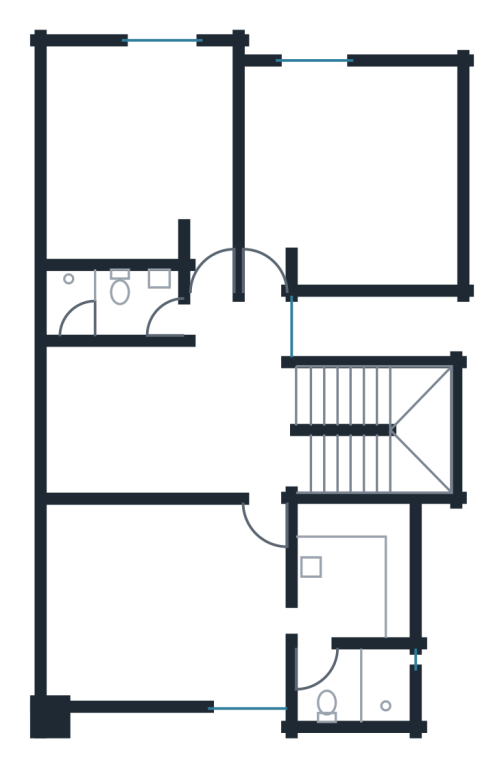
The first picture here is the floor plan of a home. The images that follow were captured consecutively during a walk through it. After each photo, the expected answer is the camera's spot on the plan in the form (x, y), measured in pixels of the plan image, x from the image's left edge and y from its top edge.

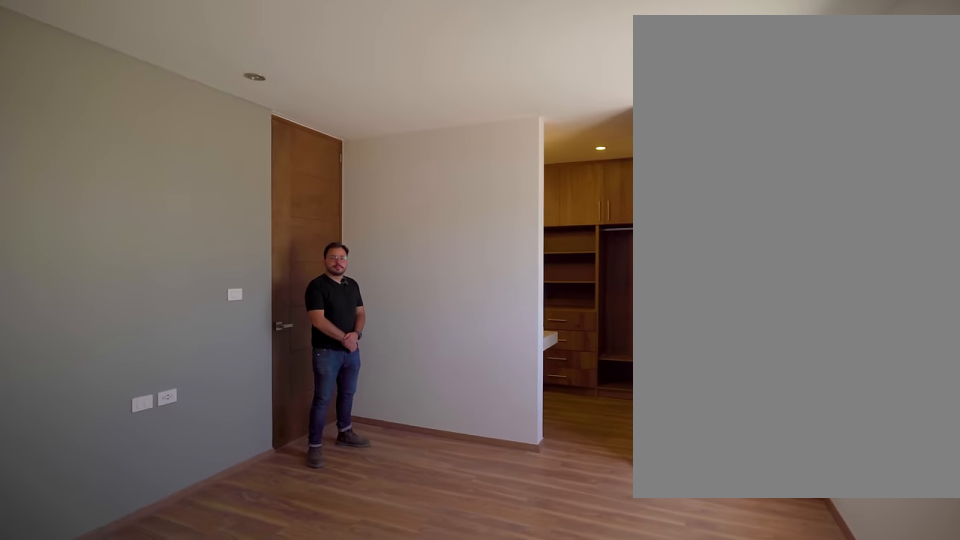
(71, 641)
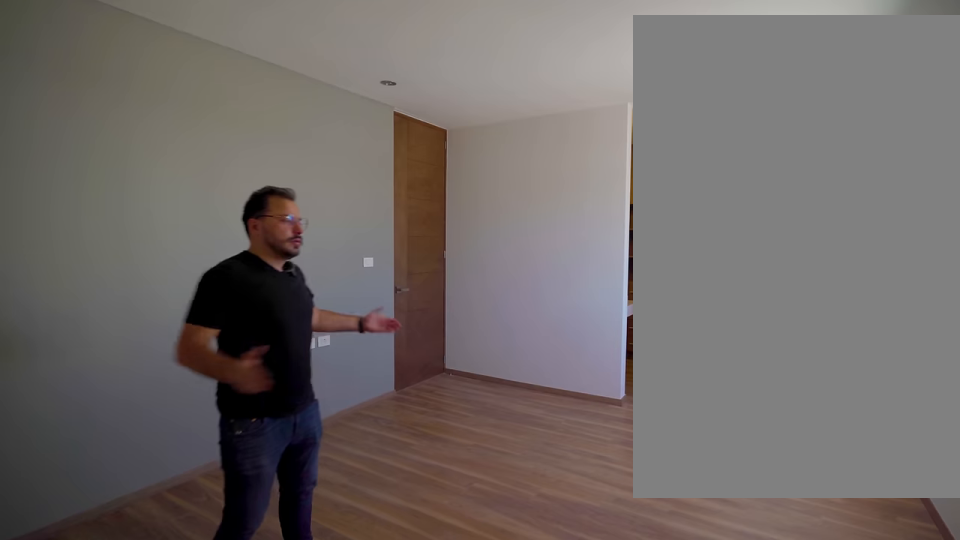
(74, 673)
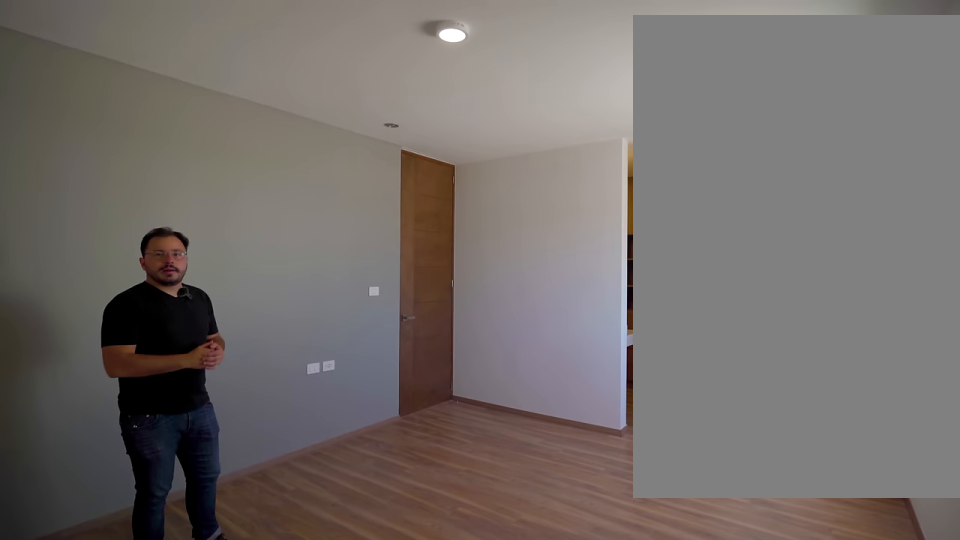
(72, 672)
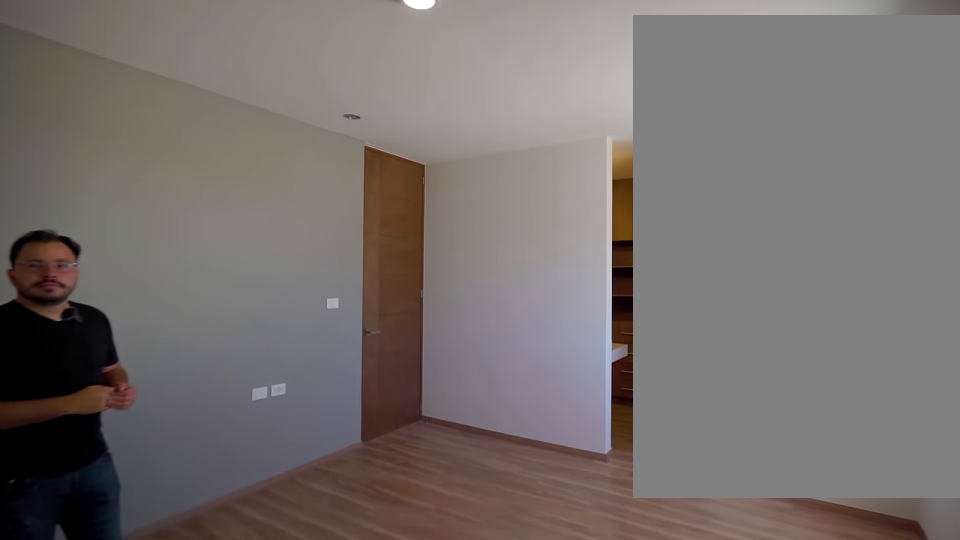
(71, 672)
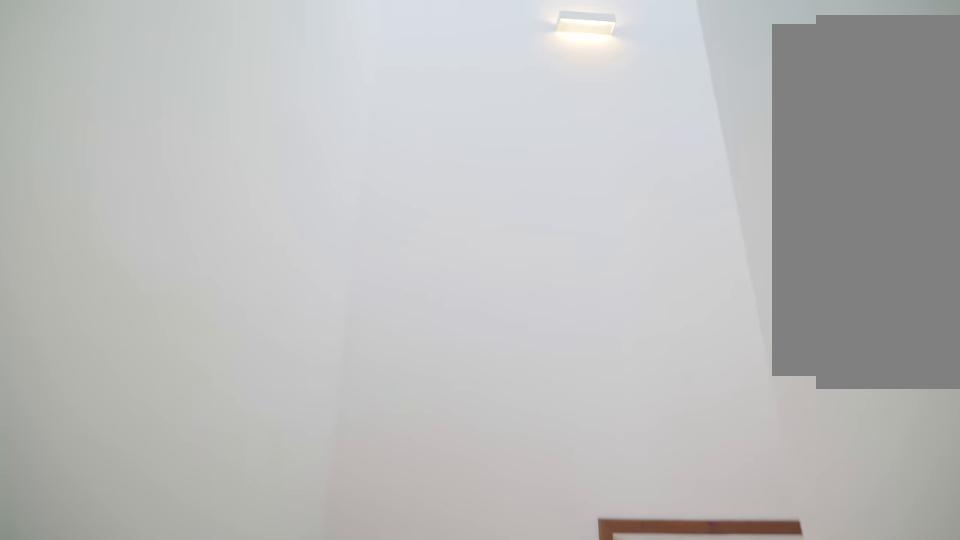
(327, 411)
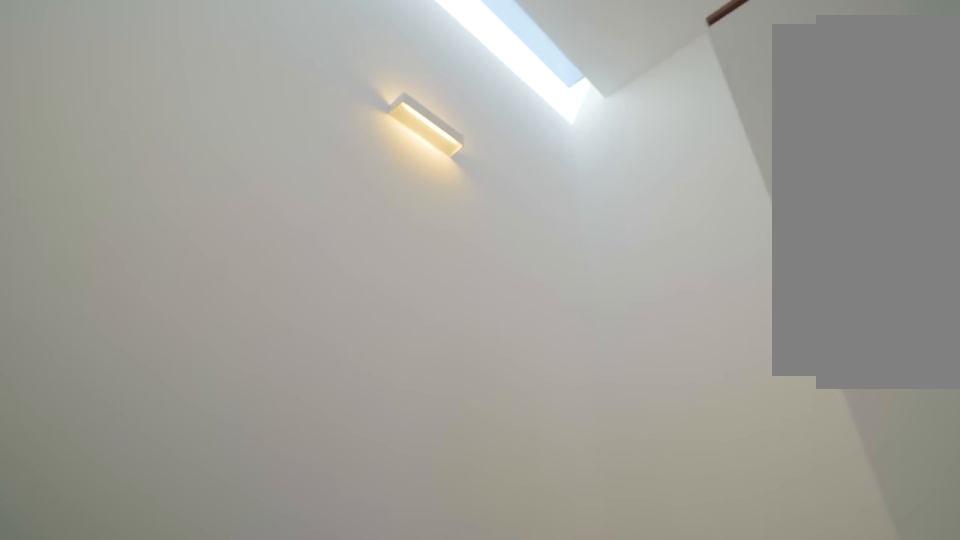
(393, 399)
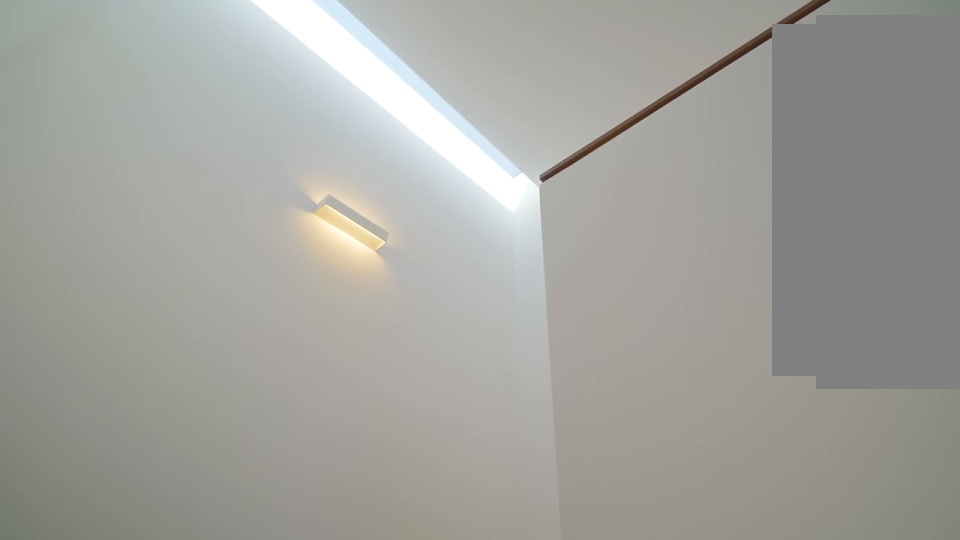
(368, 393)
